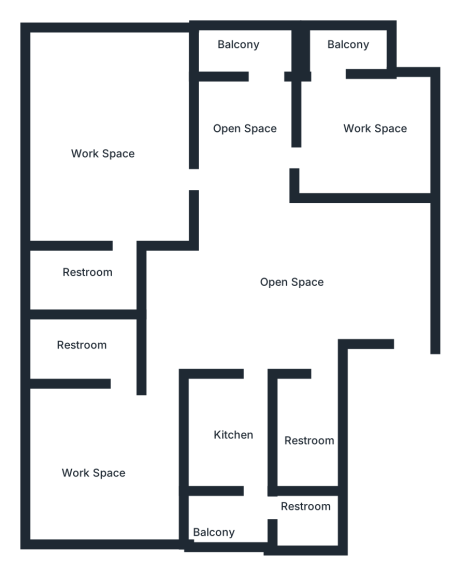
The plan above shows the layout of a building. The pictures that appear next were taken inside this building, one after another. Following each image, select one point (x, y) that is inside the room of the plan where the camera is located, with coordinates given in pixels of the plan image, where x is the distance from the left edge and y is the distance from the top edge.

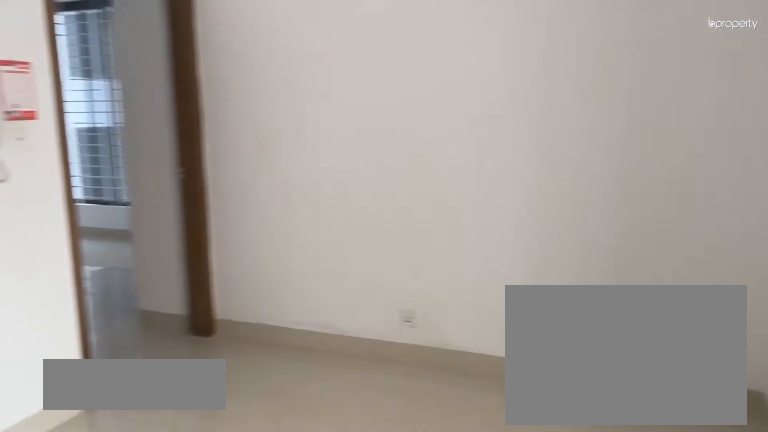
(274, 273)
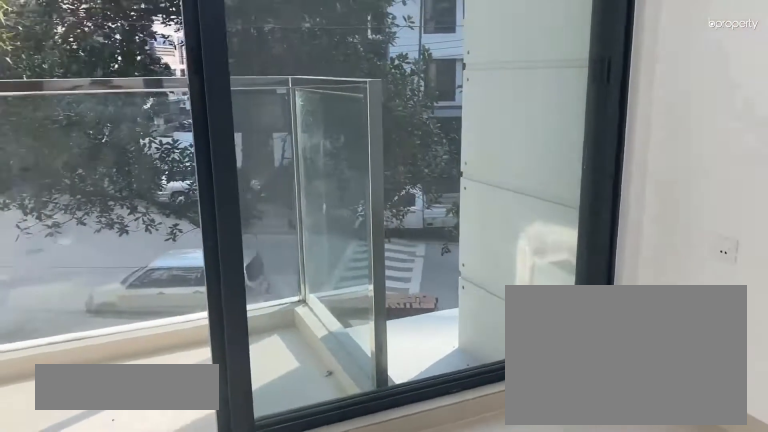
(363, 131)
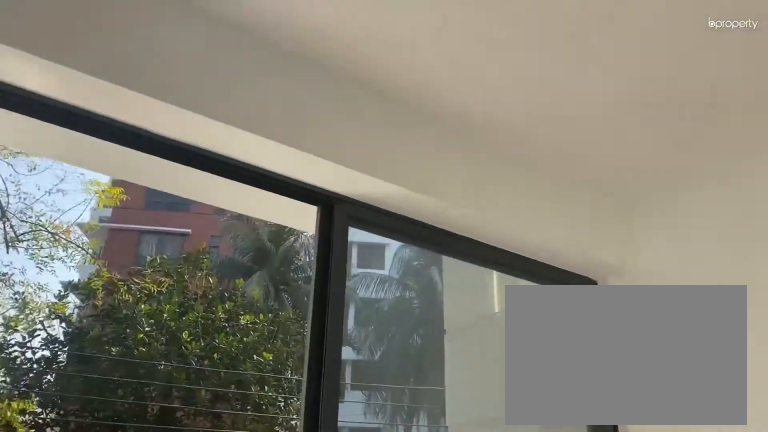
(363, 131)
